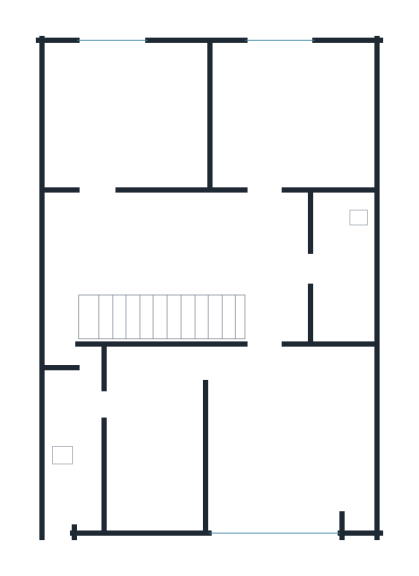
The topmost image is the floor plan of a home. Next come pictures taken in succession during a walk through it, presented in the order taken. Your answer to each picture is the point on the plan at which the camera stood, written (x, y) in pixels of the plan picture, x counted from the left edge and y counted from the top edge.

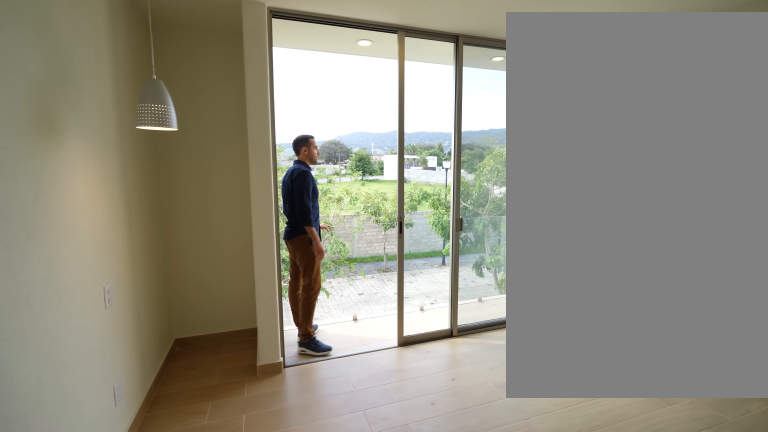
(343, 387)
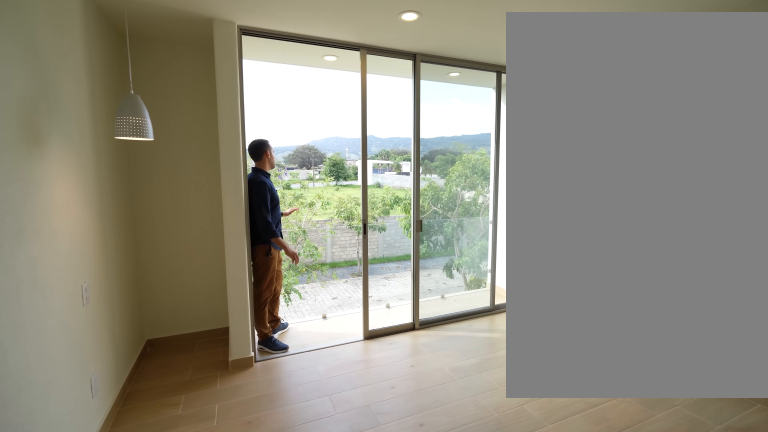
(344, 385)
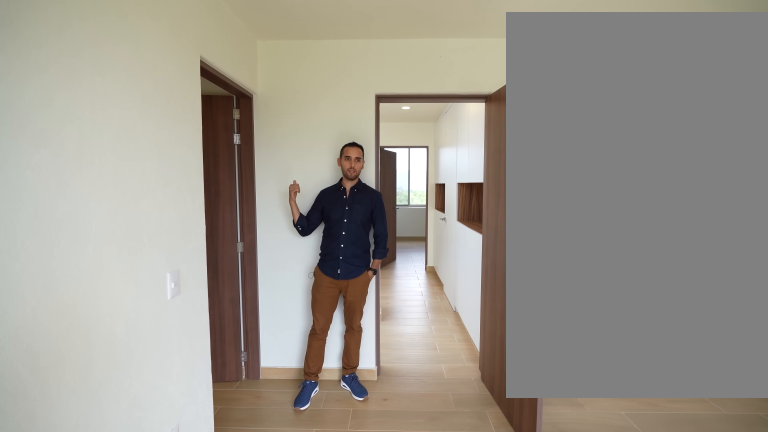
(256, 516)
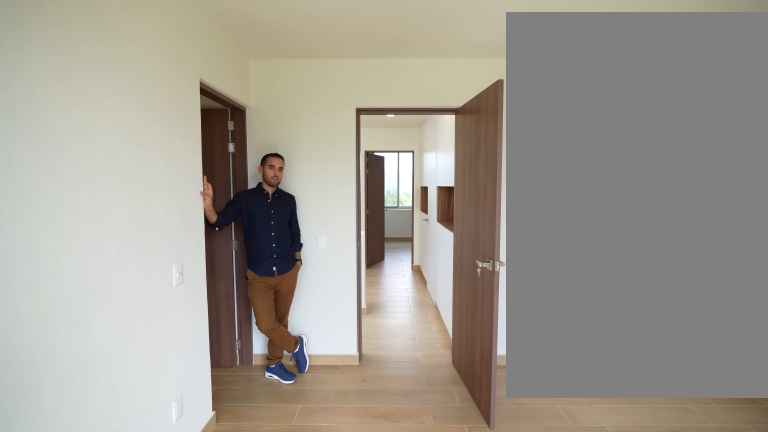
(259, 516)
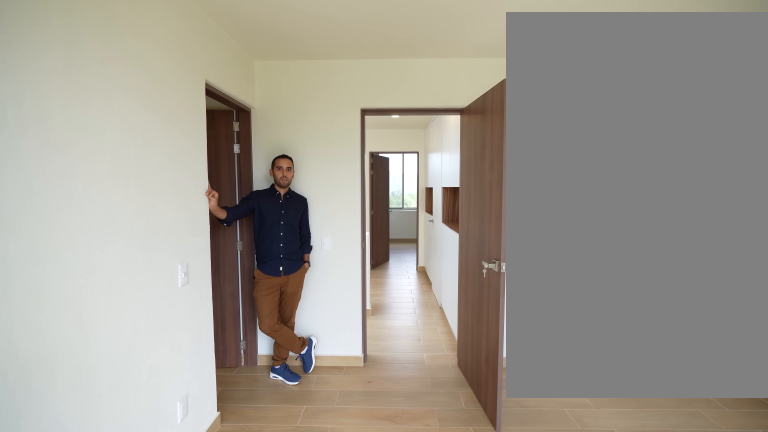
(259, 516)
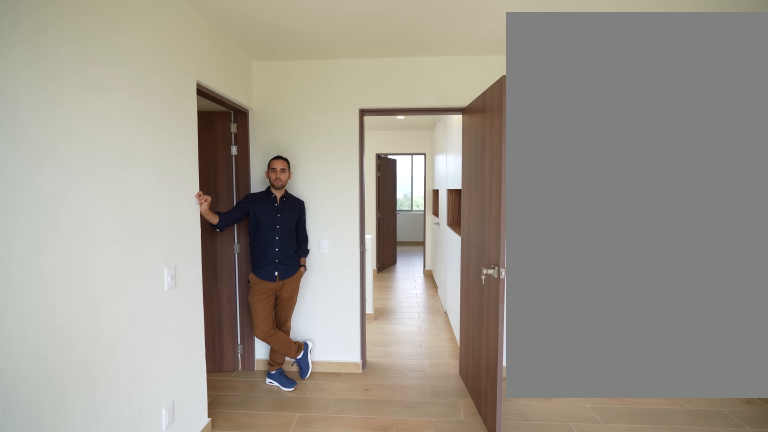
(259, 516)
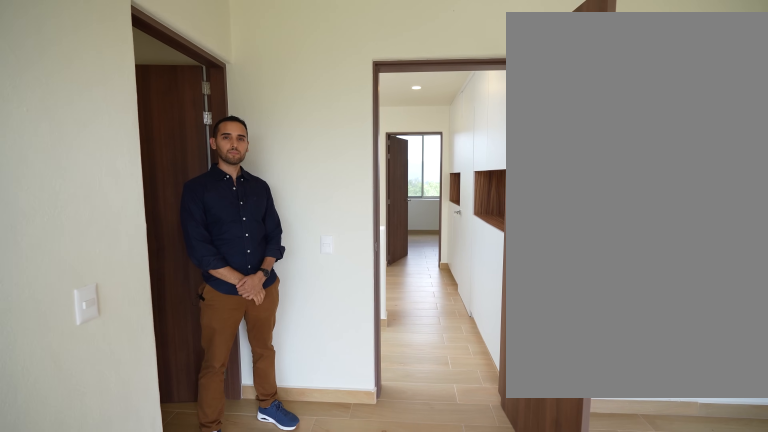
(266, 471)
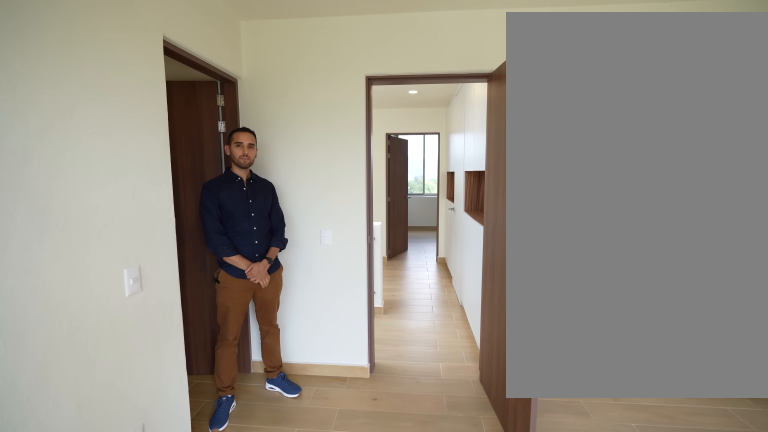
(266, 470)
